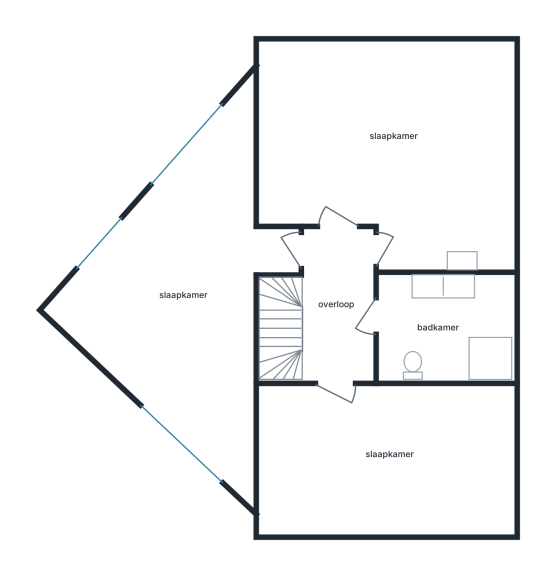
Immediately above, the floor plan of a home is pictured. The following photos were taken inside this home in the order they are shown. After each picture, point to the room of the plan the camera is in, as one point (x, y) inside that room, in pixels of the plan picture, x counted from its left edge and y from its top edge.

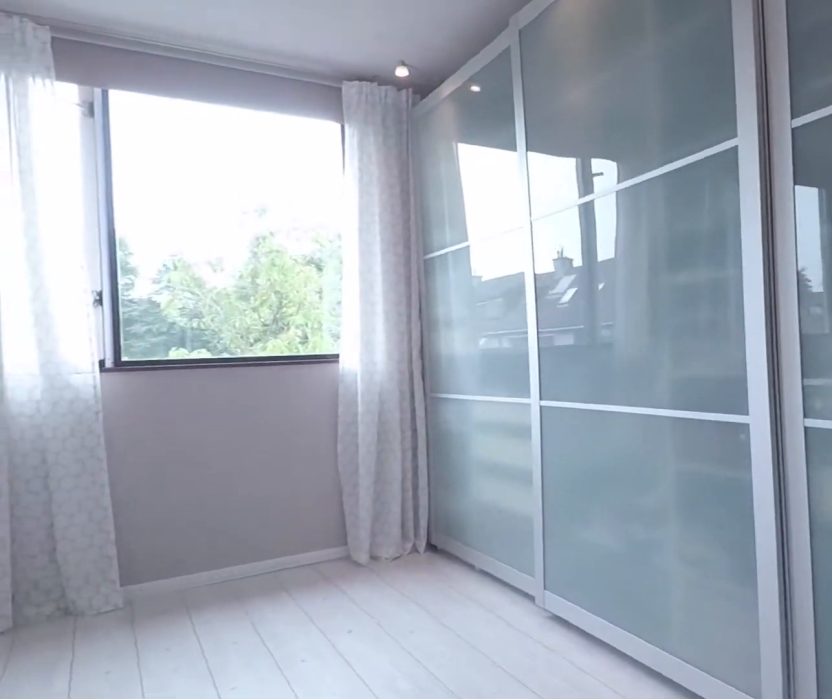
(510, 157)
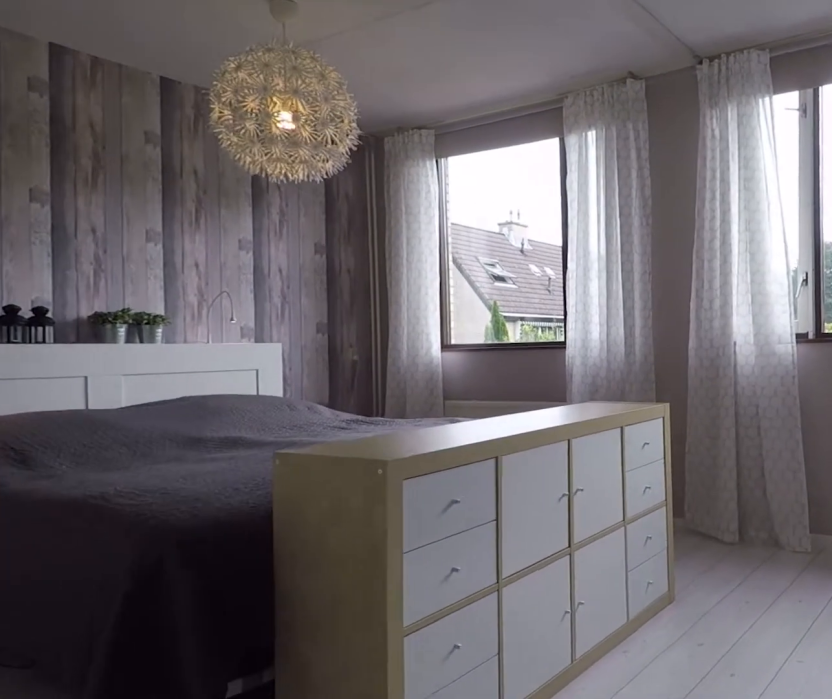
(510, 157)
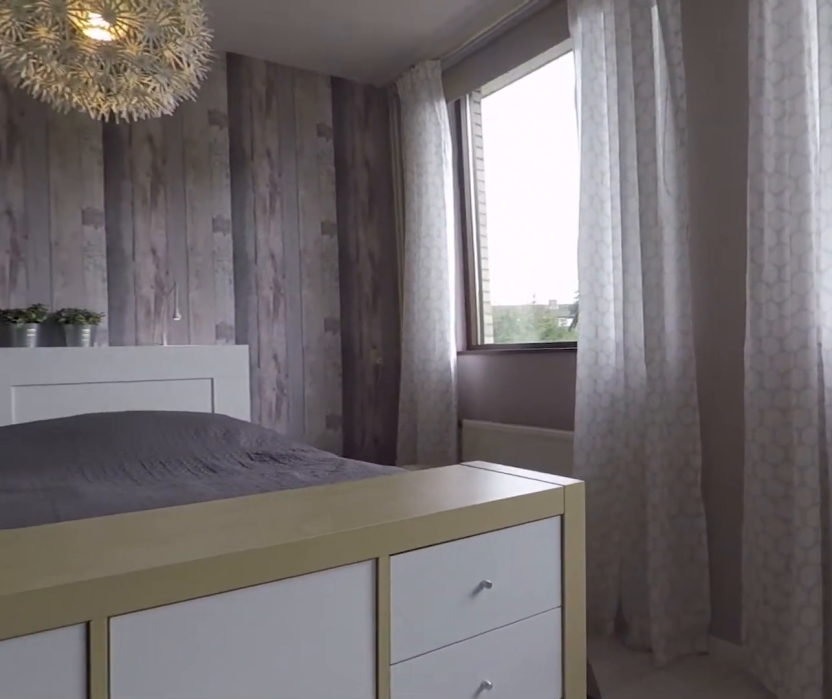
(510, 157)
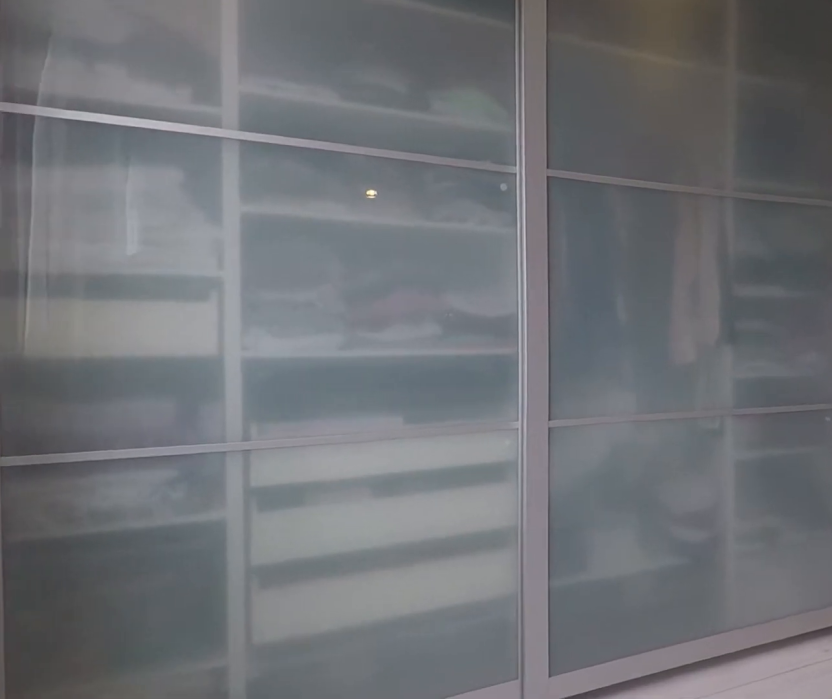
(510, 157)
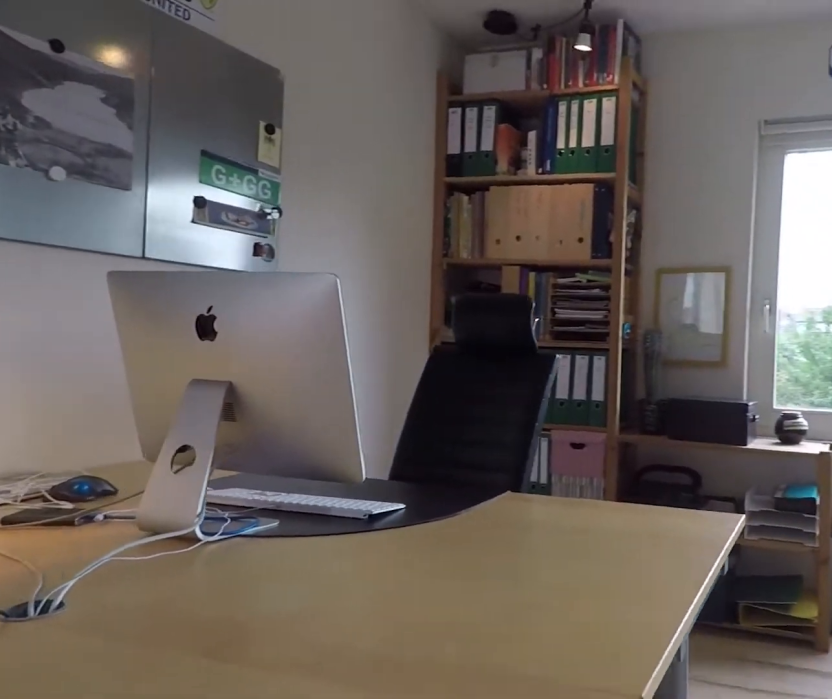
(192, 394)
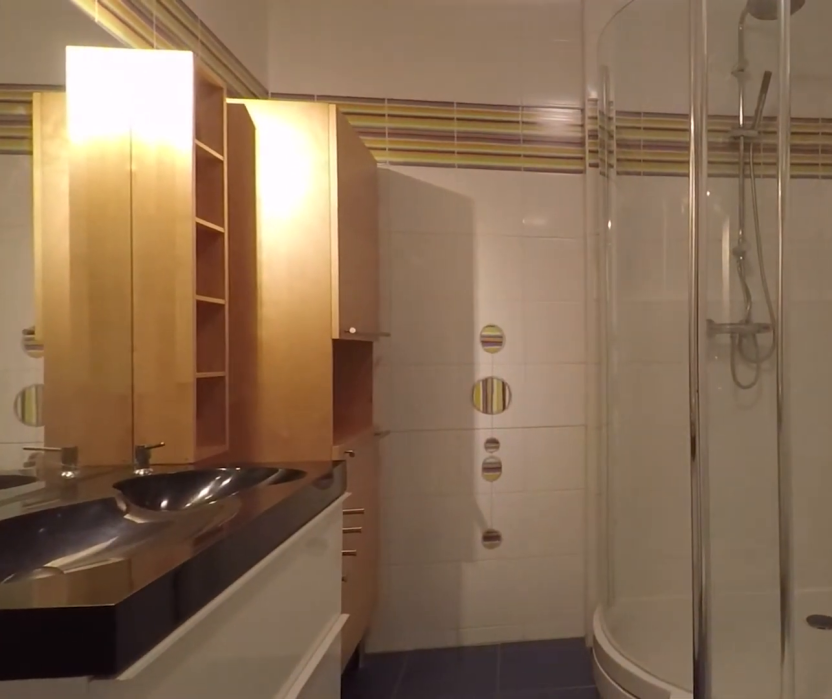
(446, 327)
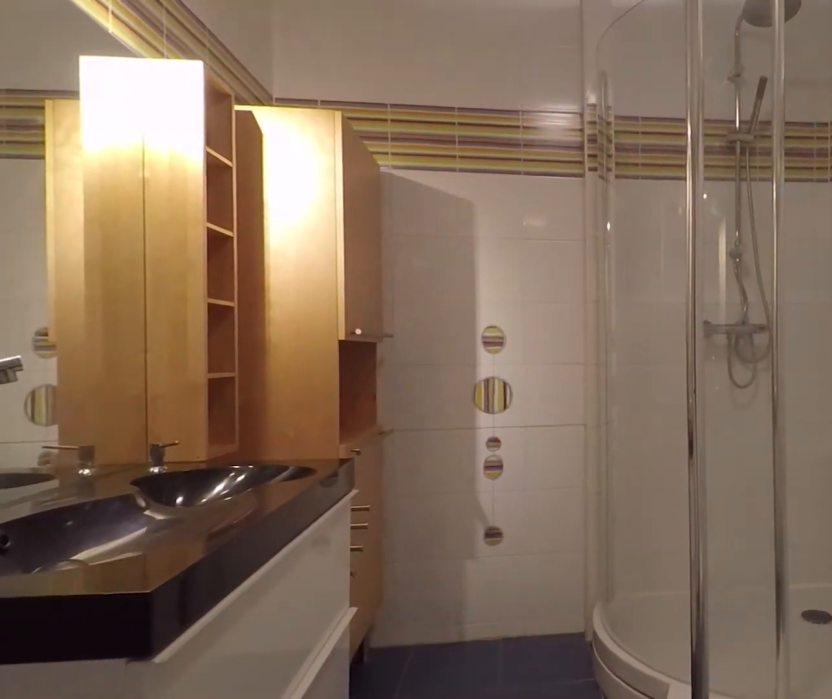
(446, 327)
